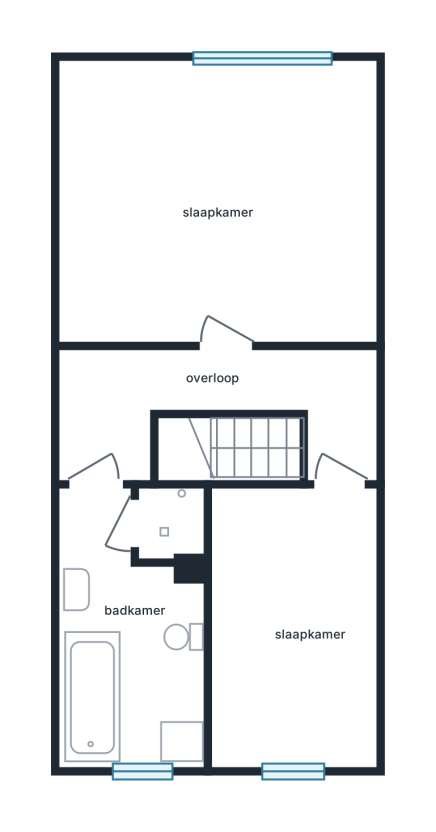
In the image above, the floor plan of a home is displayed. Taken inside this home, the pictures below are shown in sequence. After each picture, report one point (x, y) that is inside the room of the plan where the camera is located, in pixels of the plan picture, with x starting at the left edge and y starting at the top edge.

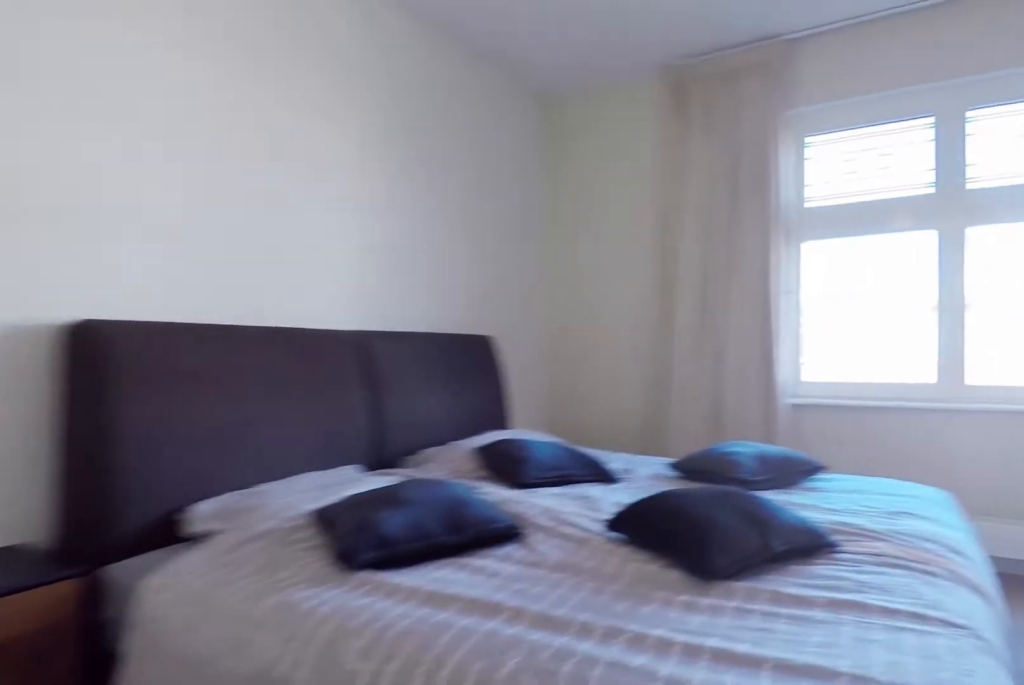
(199, 203)
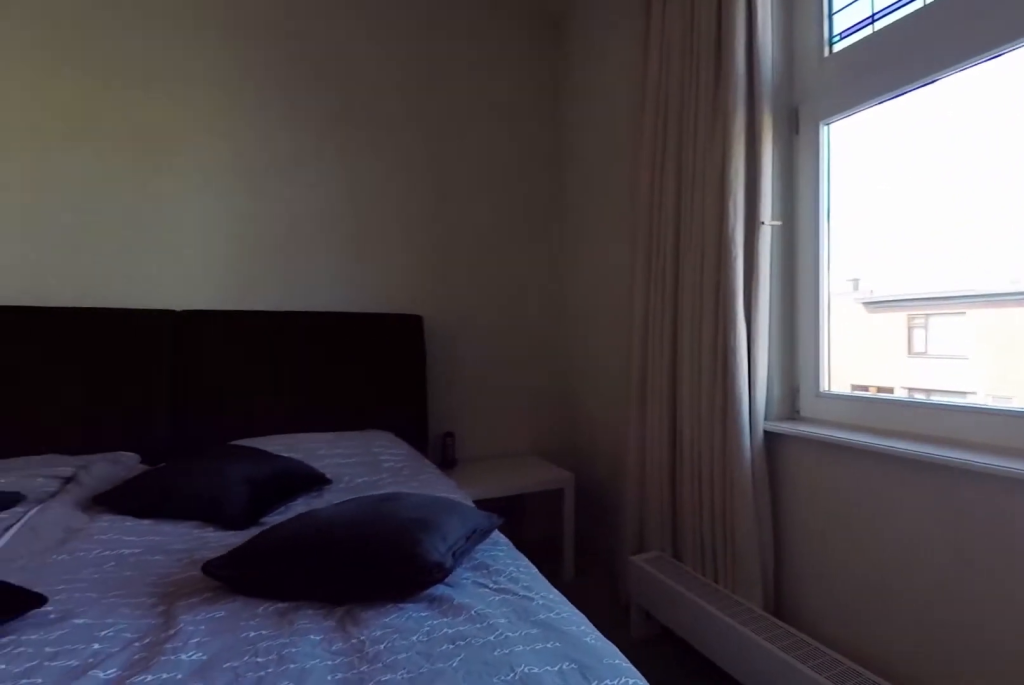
(199, 203)
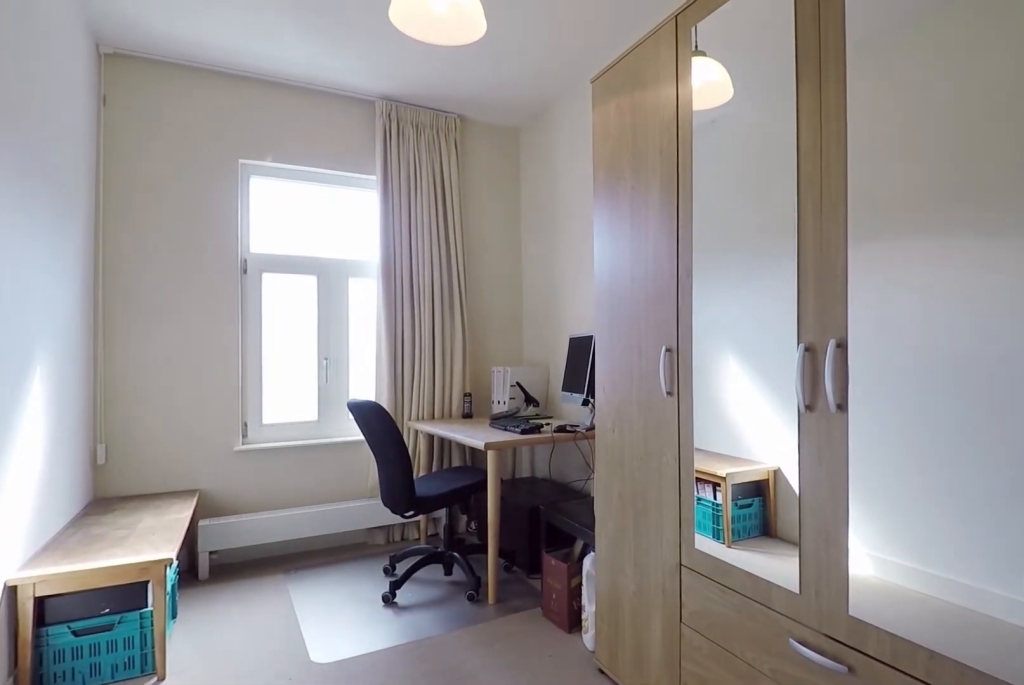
(293, 624)
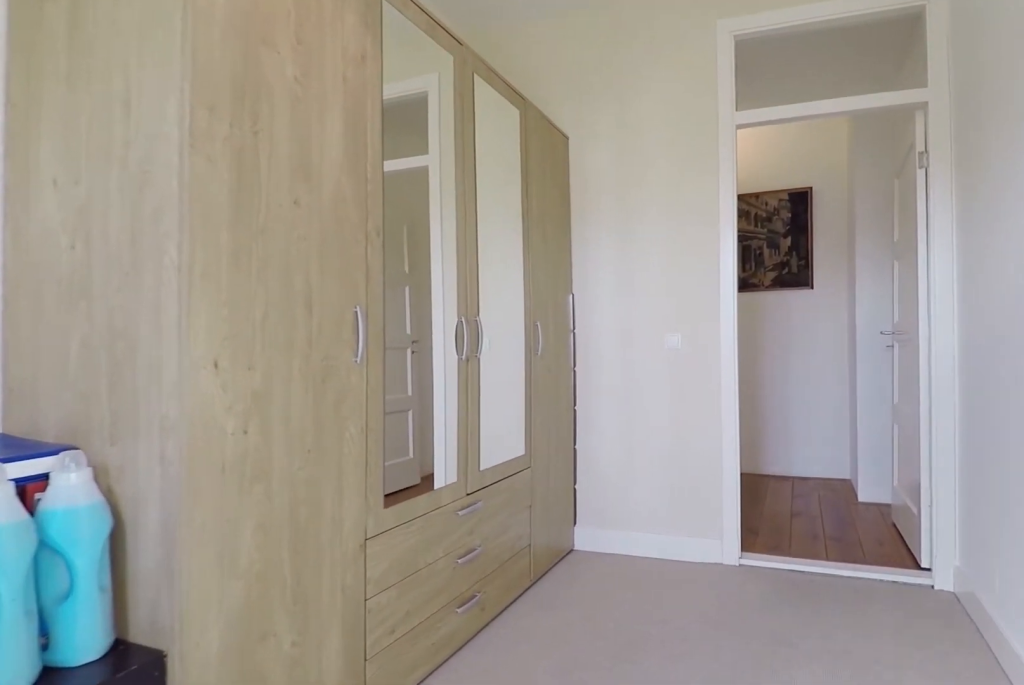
(293, 624)
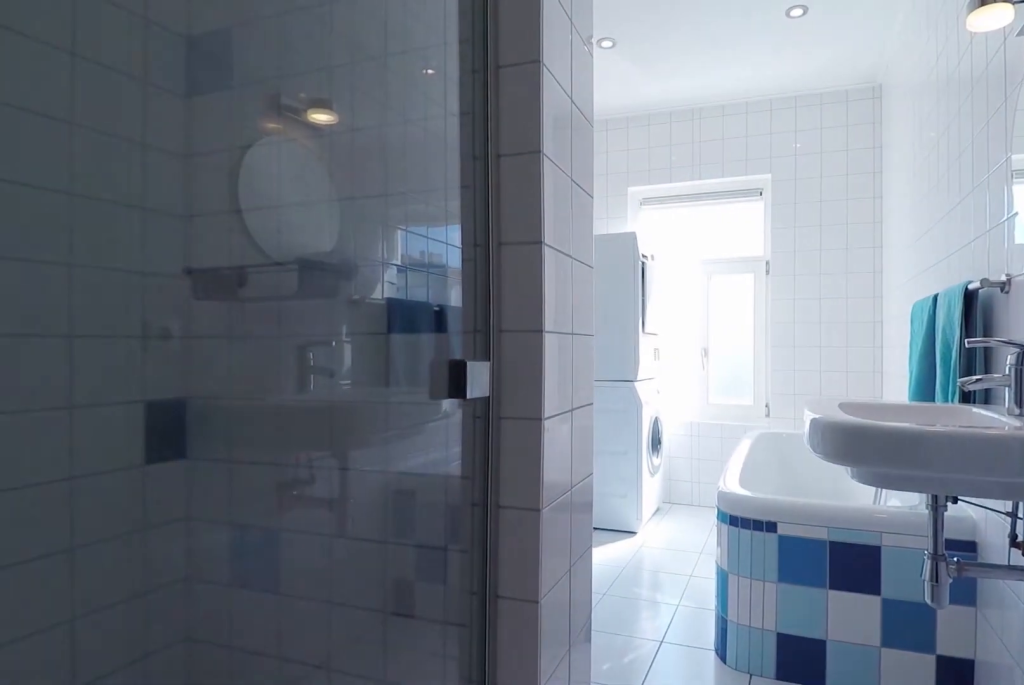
(112, 688)
